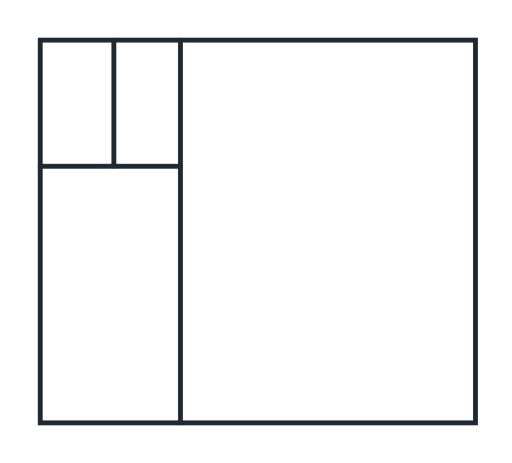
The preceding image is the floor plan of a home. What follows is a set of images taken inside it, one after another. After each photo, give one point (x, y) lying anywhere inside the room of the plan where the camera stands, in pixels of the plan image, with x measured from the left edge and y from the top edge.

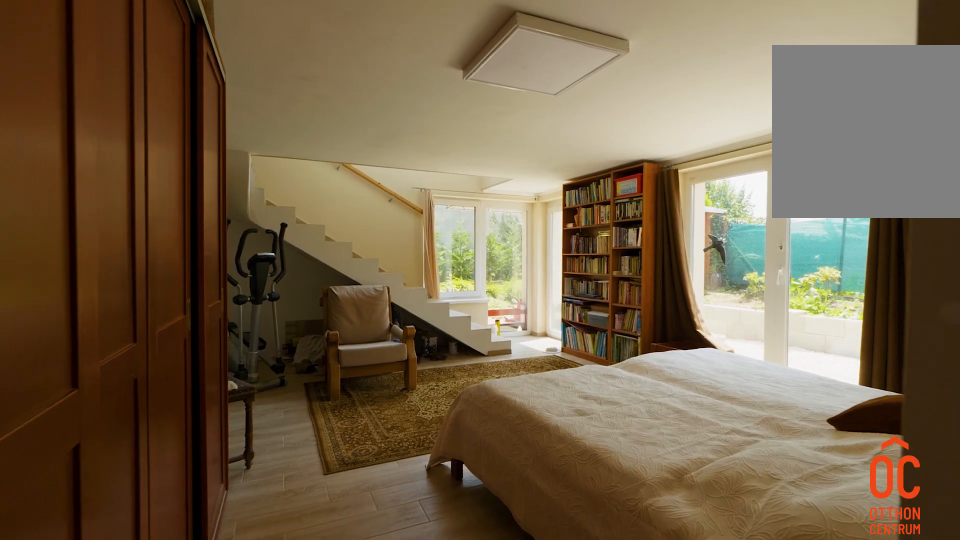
(337, 249)
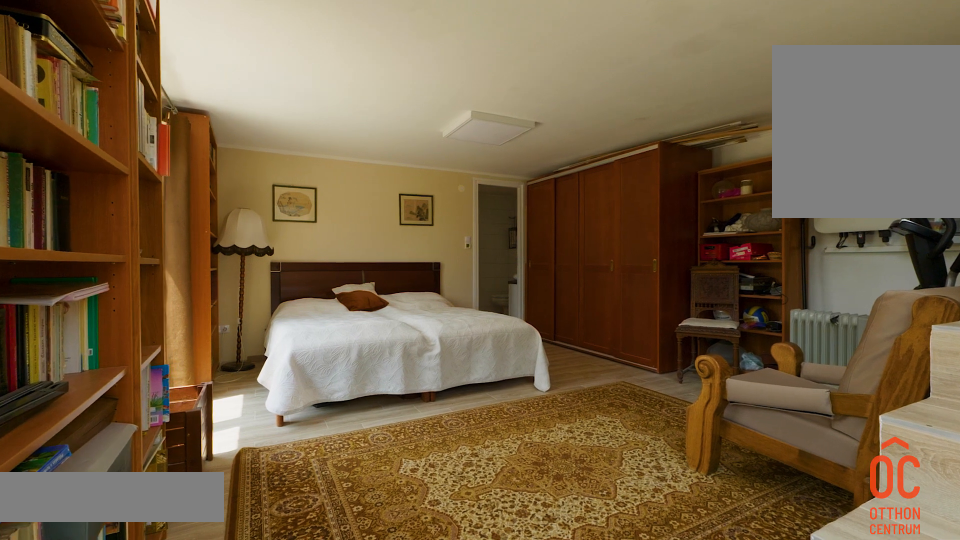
(337, 249)
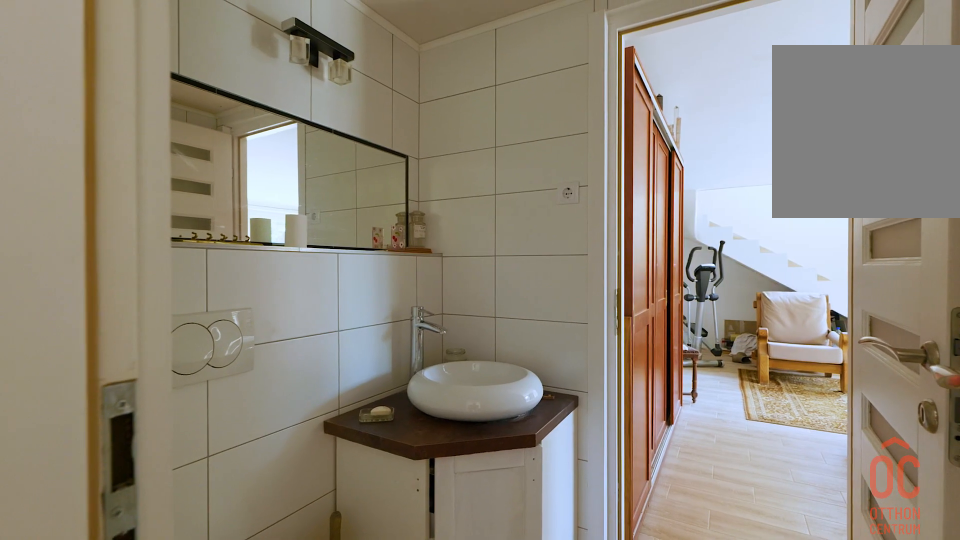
(129, 107)
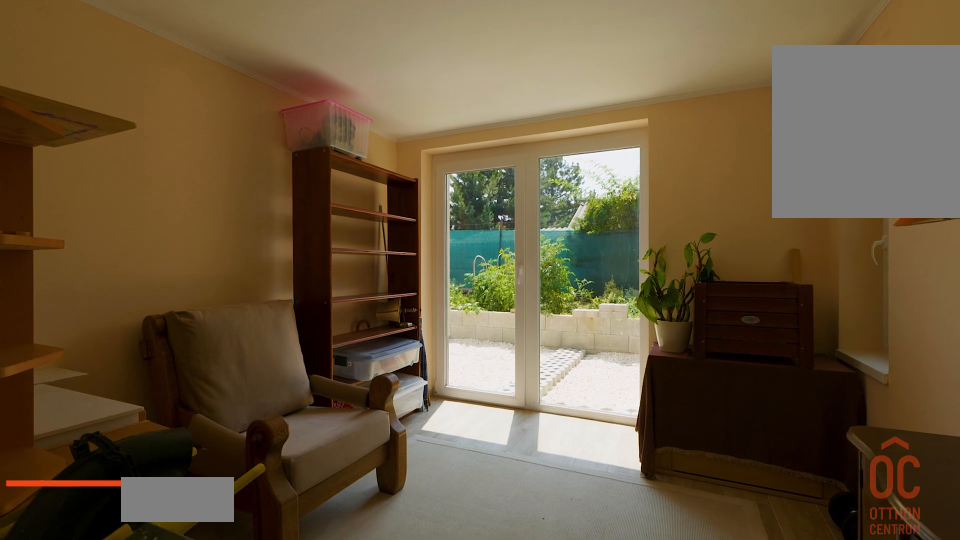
(118, 326)
